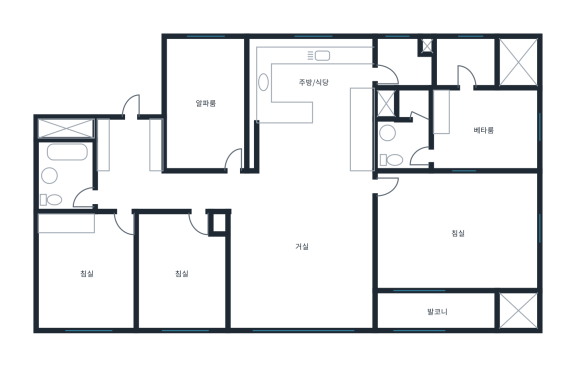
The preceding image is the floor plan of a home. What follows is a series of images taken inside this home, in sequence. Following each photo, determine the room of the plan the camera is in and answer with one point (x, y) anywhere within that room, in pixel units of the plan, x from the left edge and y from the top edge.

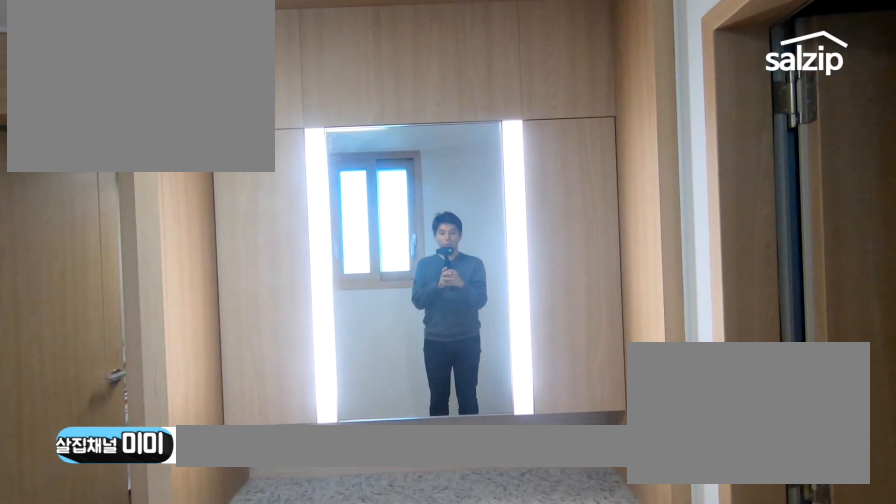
(480, 130)
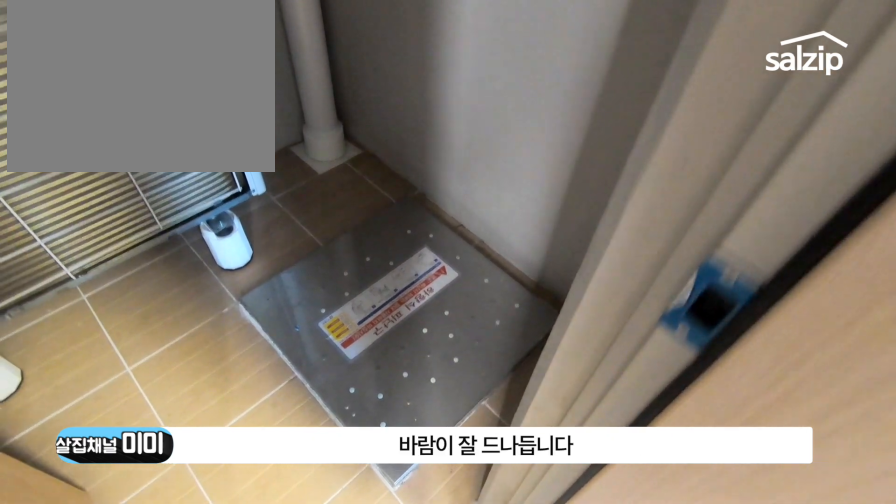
(483, 65)
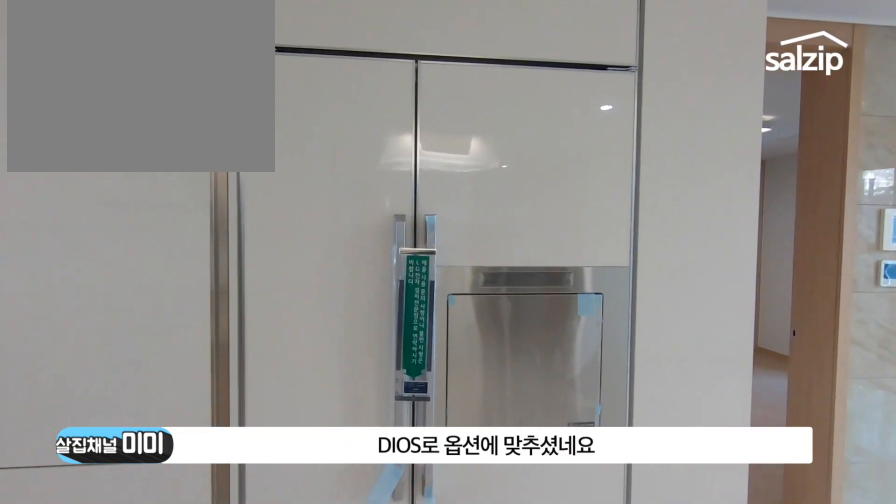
(310, 85)
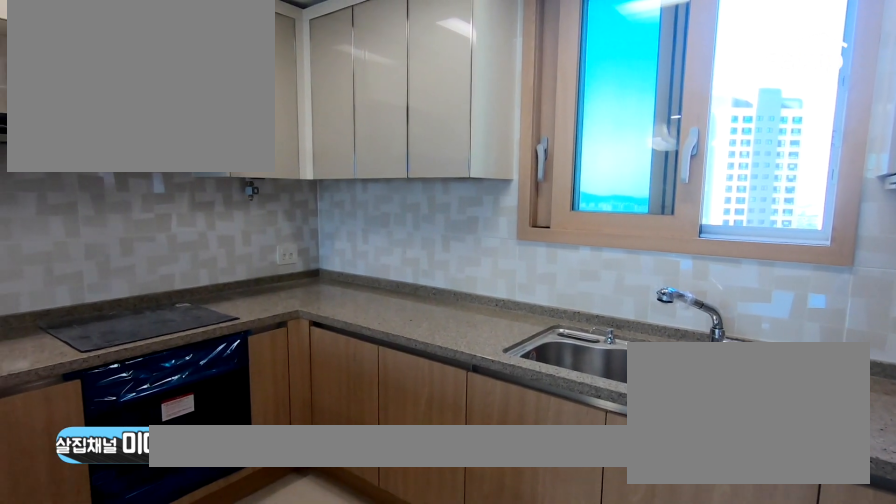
(310, 85)
